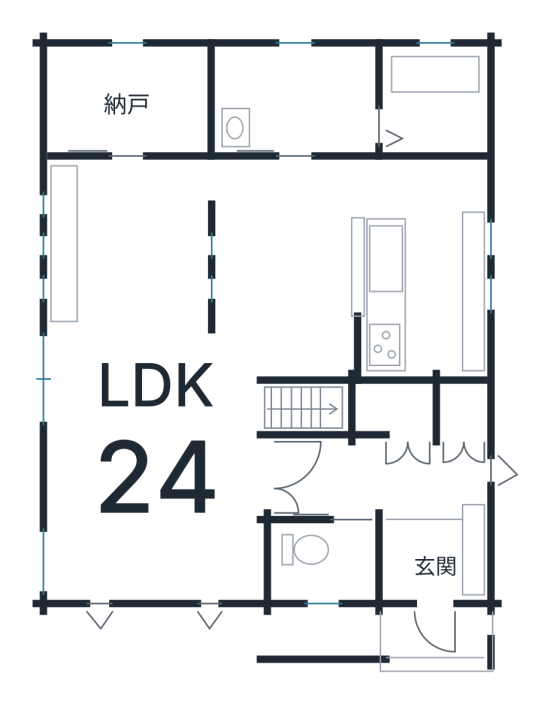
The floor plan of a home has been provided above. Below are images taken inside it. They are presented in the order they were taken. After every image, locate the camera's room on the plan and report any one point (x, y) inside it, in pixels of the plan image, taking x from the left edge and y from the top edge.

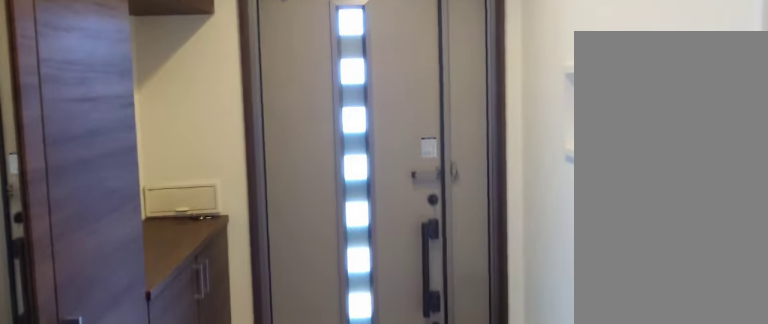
(442, 545)
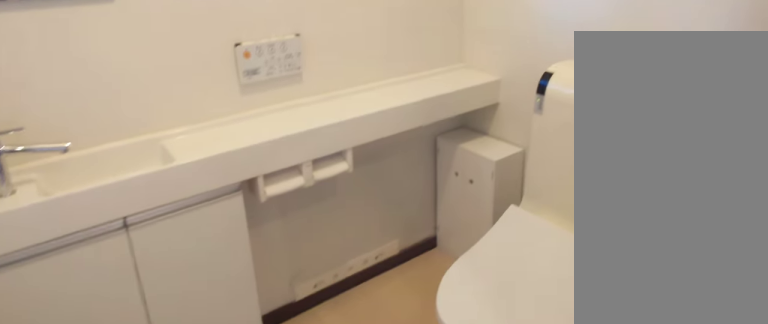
(322, 561)
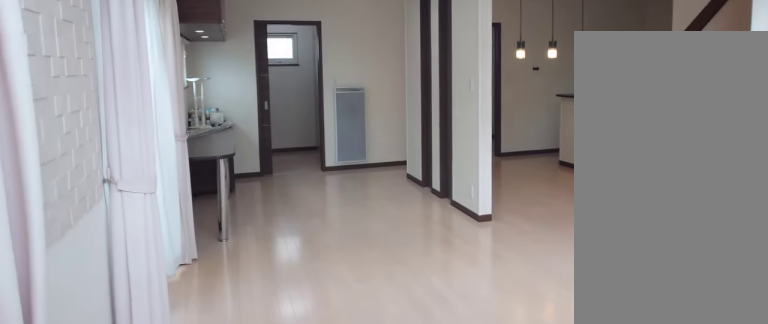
(161, 390)
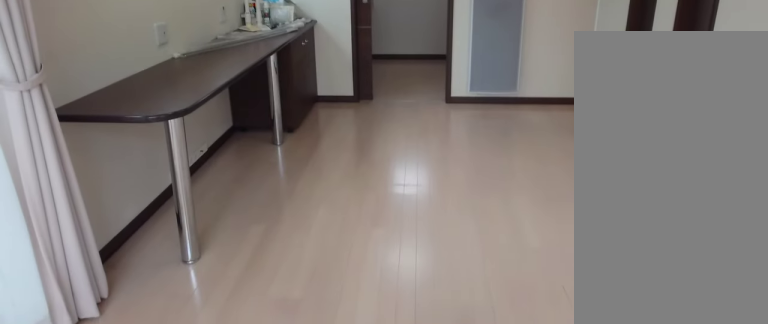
(161, 390)
